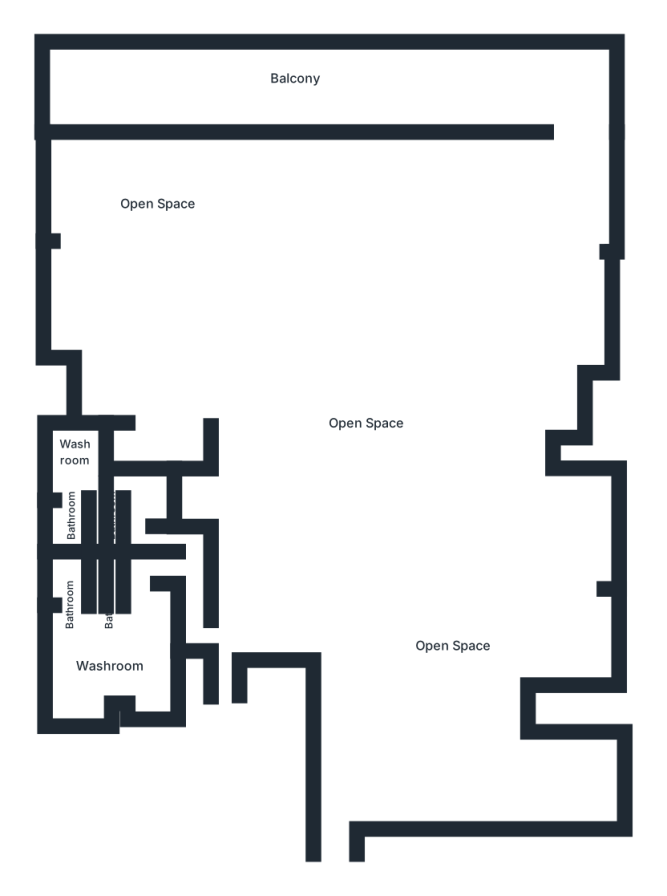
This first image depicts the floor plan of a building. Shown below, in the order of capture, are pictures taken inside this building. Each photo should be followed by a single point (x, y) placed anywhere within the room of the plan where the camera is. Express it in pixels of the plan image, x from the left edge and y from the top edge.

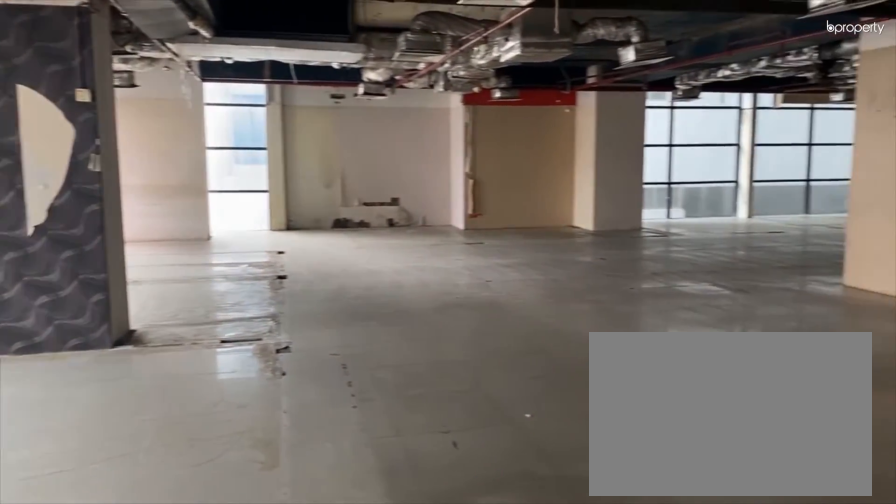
(480, 218)
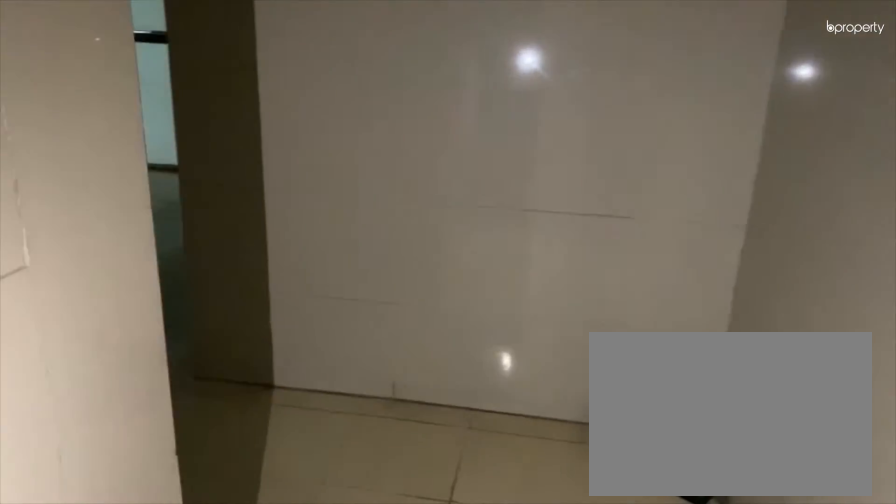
(190, 598)
